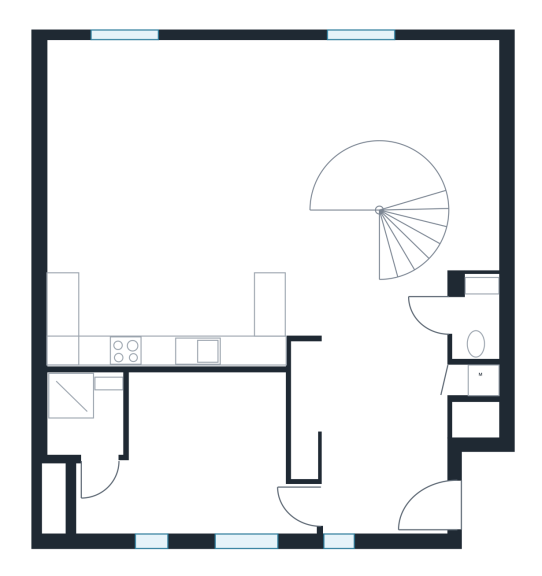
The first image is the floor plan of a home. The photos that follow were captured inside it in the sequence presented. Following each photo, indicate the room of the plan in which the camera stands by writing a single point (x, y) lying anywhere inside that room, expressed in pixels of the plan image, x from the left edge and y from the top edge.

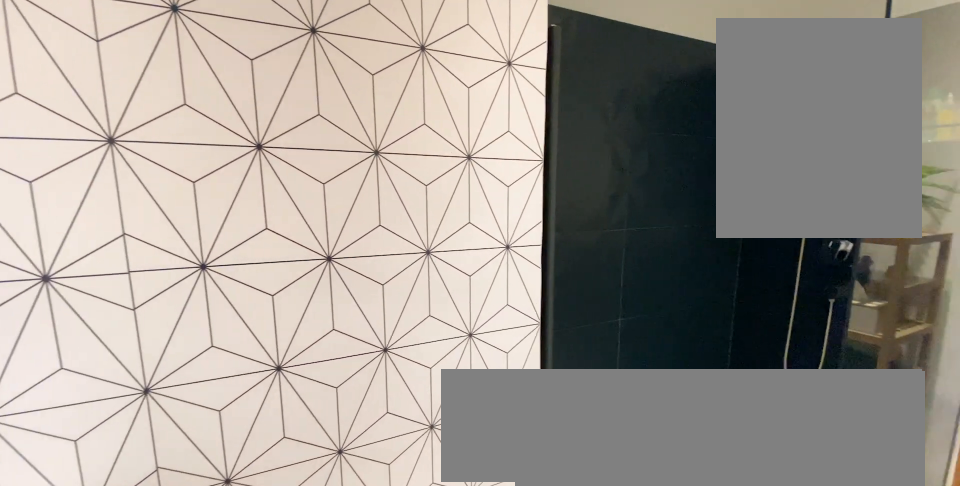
(92, 444)
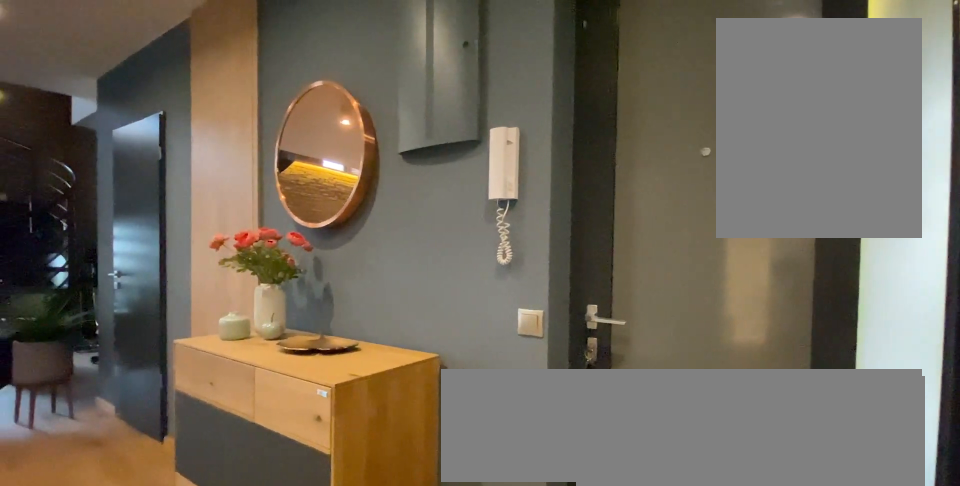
(388, 444)
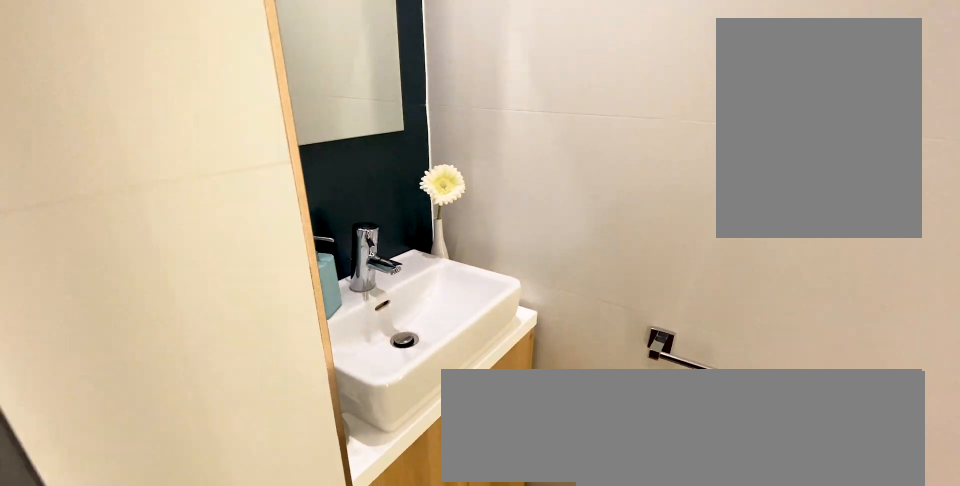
(475, 323)
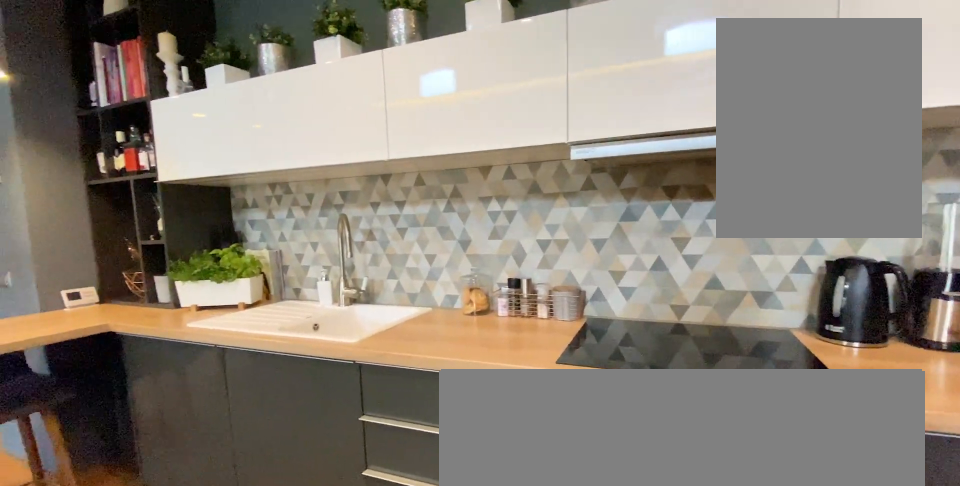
(200, 200)
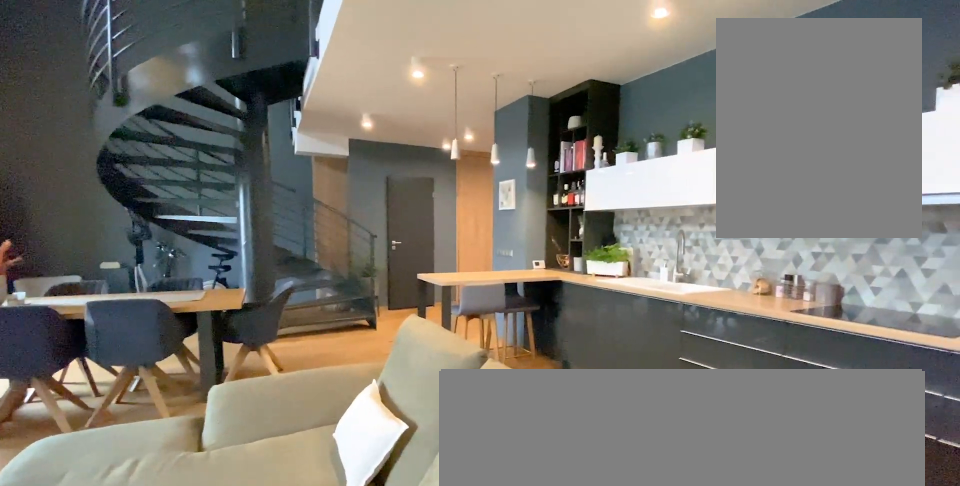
(200, 200)
